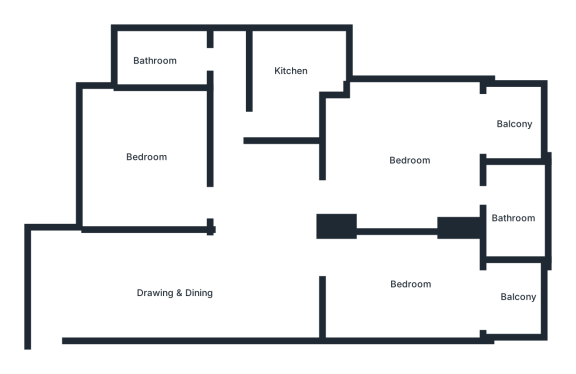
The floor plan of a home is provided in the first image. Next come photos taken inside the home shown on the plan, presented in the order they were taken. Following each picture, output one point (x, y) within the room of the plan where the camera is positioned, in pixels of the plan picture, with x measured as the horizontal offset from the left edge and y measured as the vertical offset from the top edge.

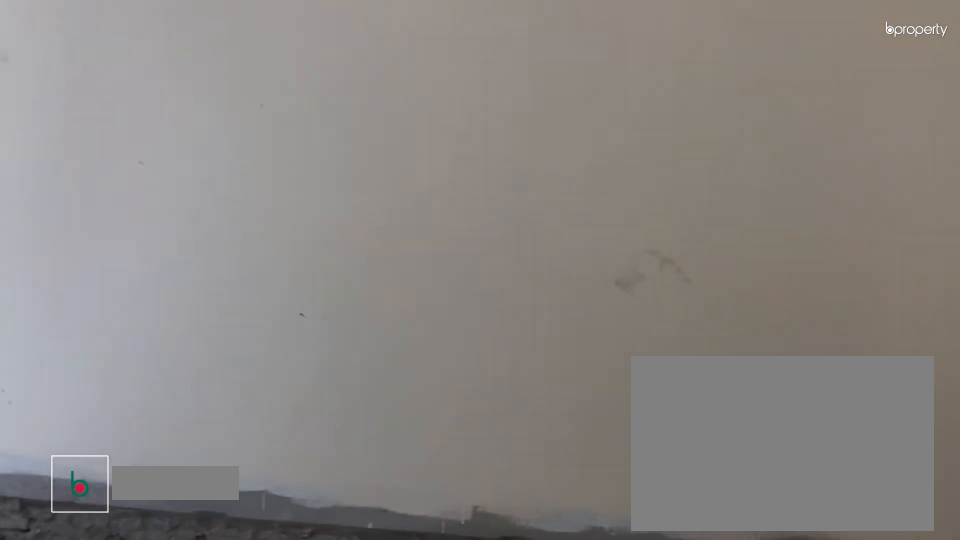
(426, 276)
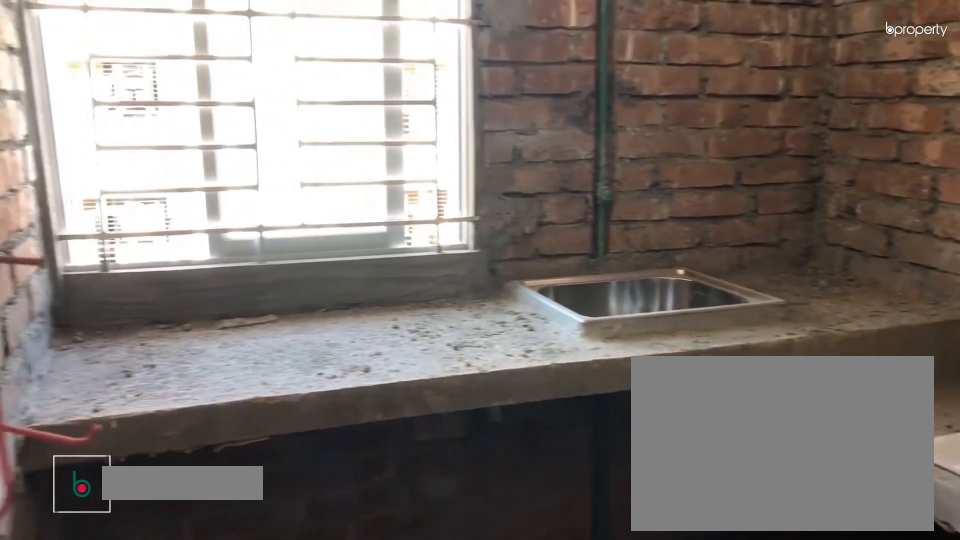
(287, 75)
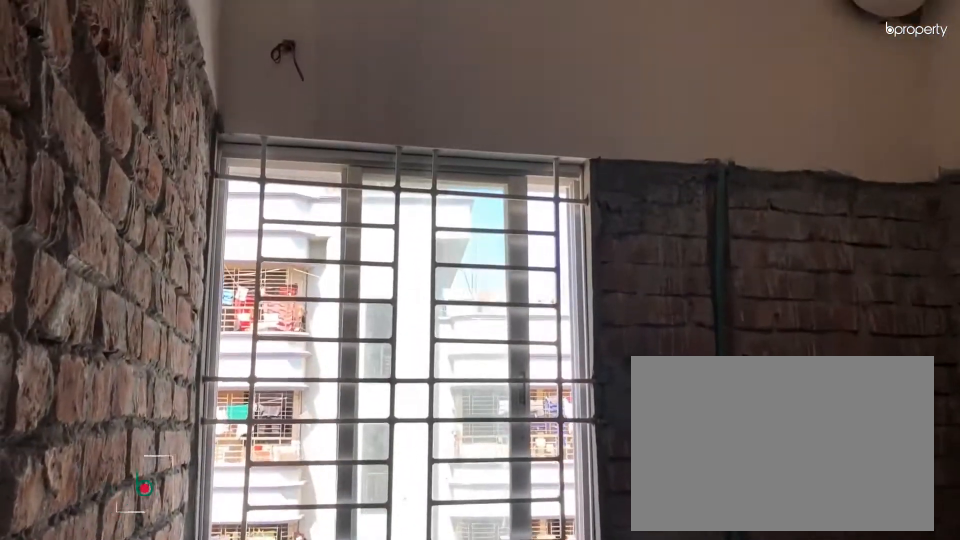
(287, 75)
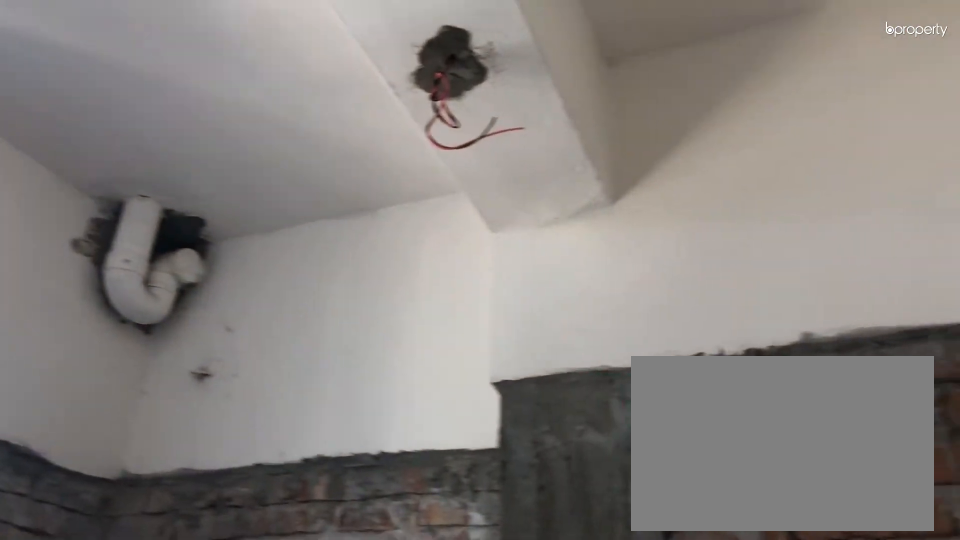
(287, 75)
